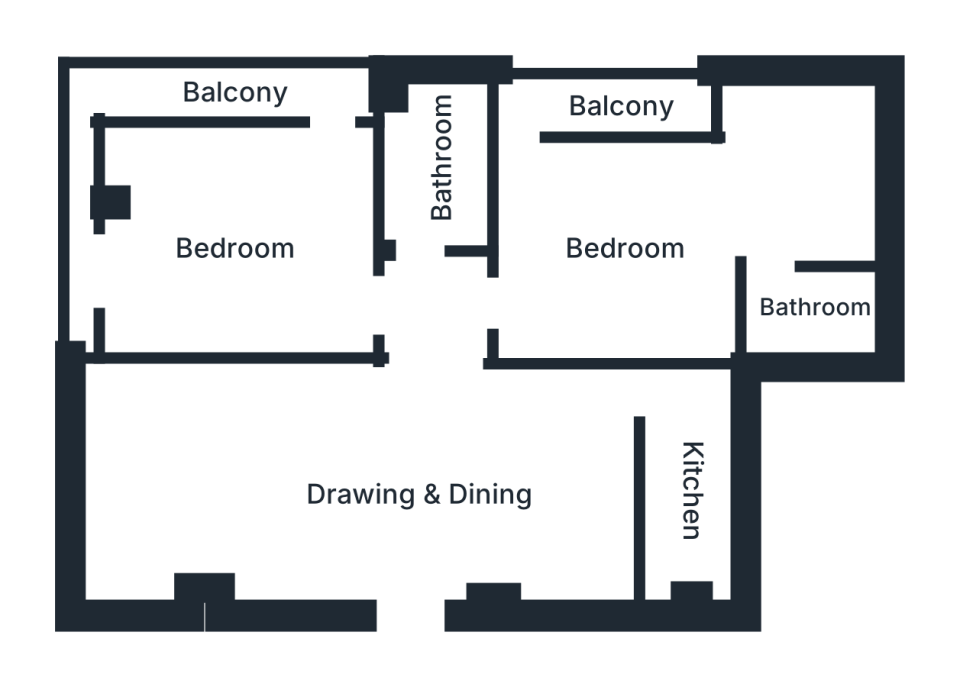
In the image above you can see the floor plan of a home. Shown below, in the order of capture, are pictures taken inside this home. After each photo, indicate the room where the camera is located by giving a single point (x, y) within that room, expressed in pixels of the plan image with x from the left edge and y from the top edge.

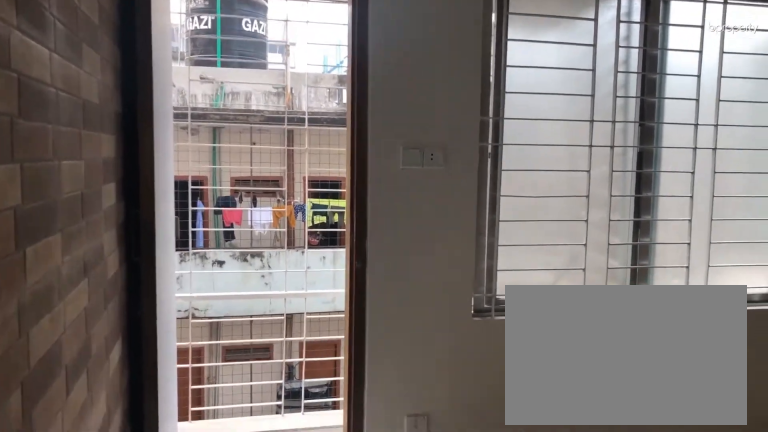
(621, 245)
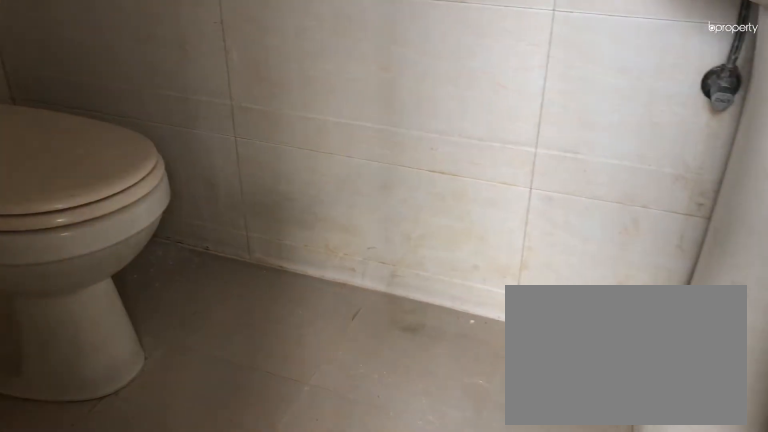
(816, 302)
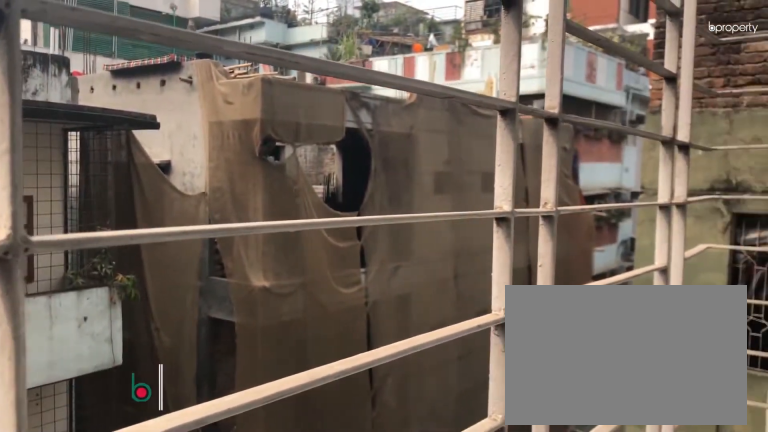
(619, 103)
